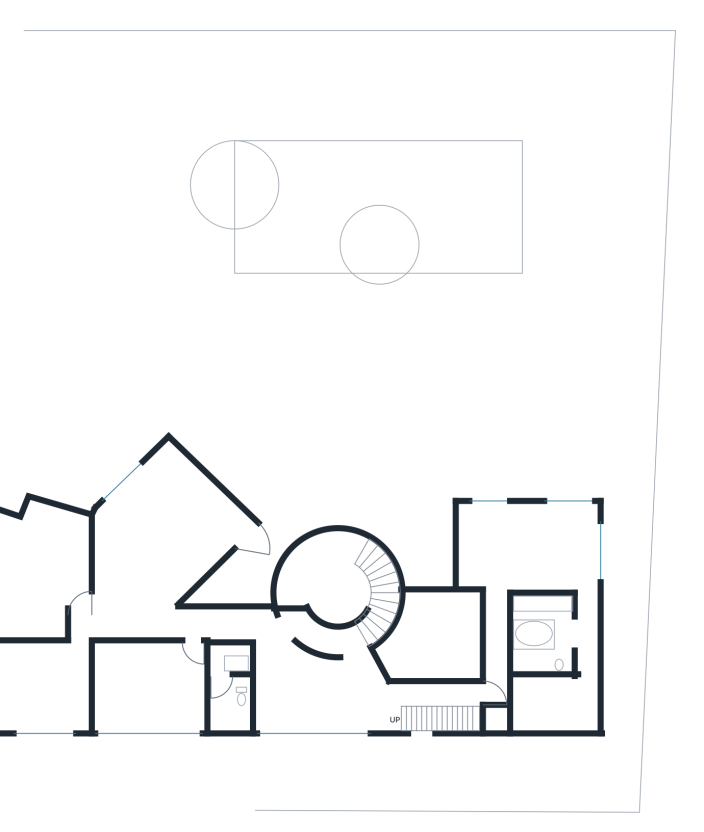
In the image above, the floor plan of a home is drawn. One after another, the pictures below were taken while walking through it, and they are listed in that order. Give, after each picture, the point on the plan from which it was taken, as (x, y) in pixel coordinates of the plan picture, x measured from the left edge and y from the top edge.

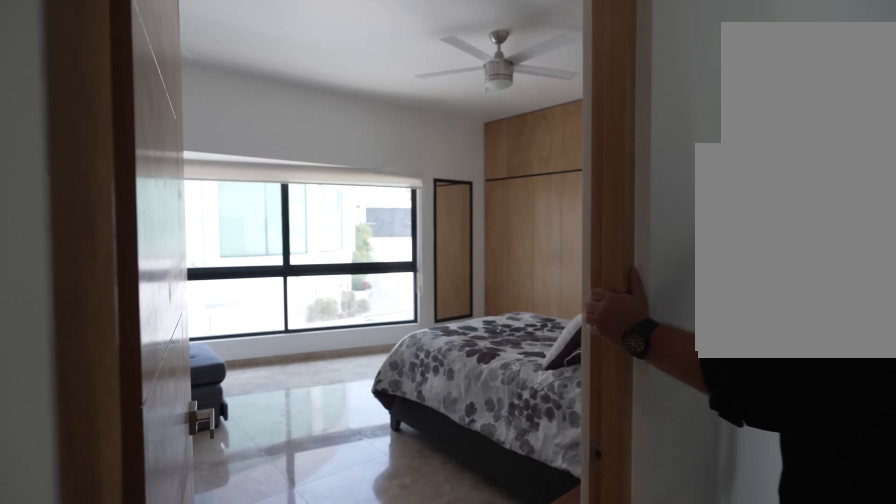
(246, 626)
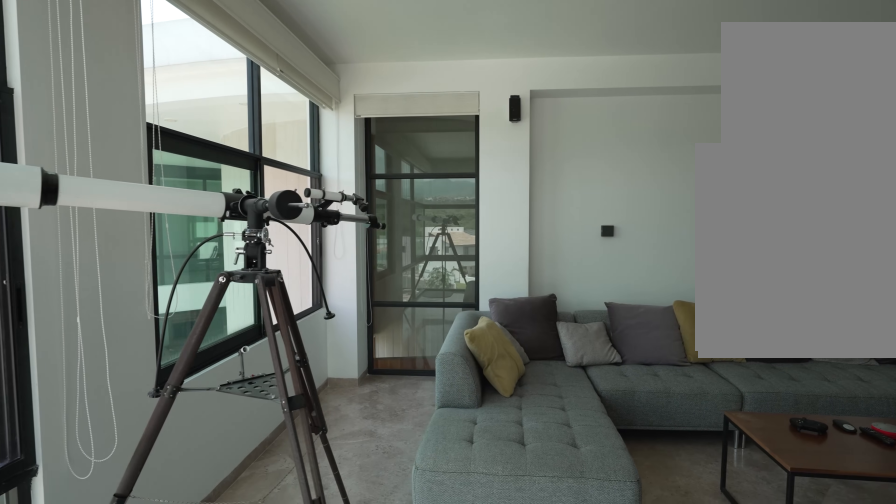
(156, 504)
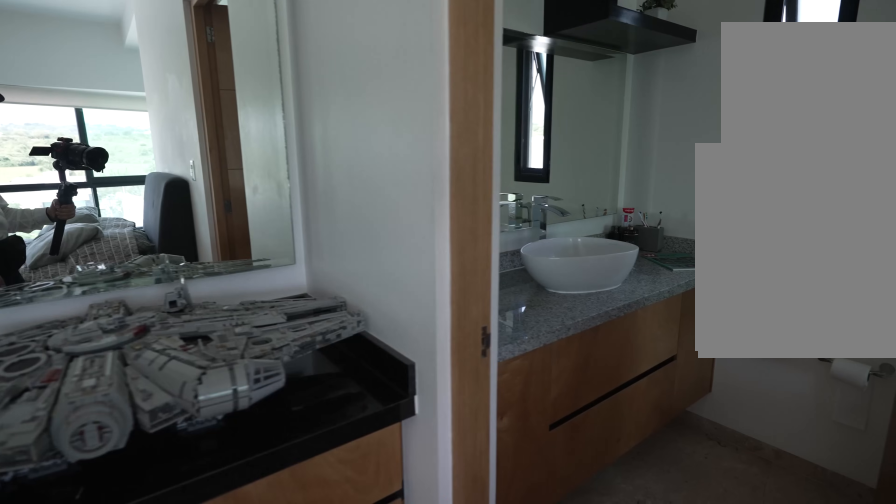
(47, 604)
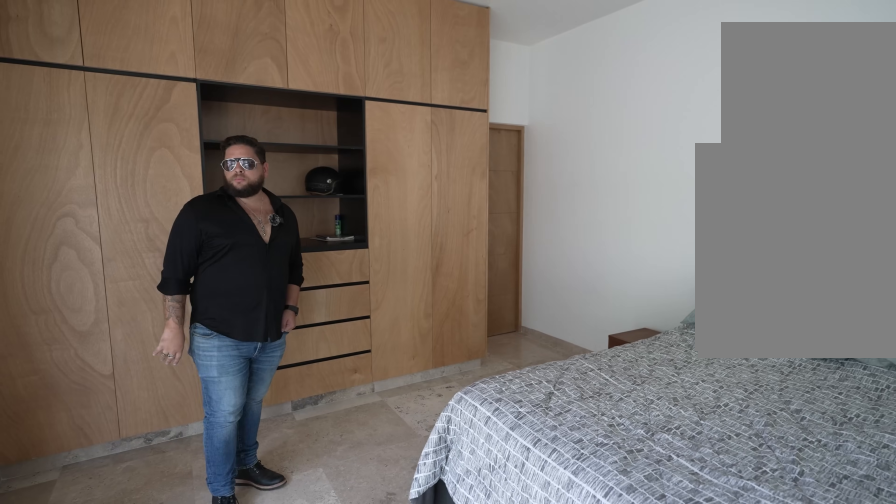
(48, 715)
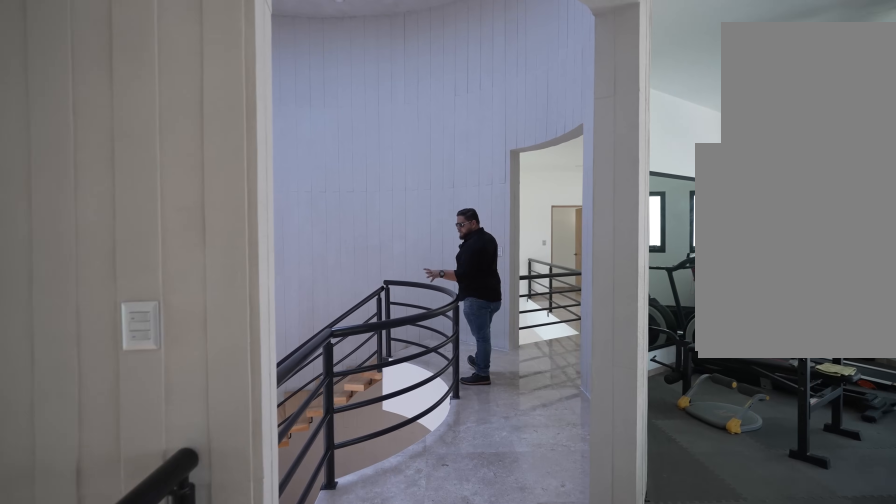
(281, 630)
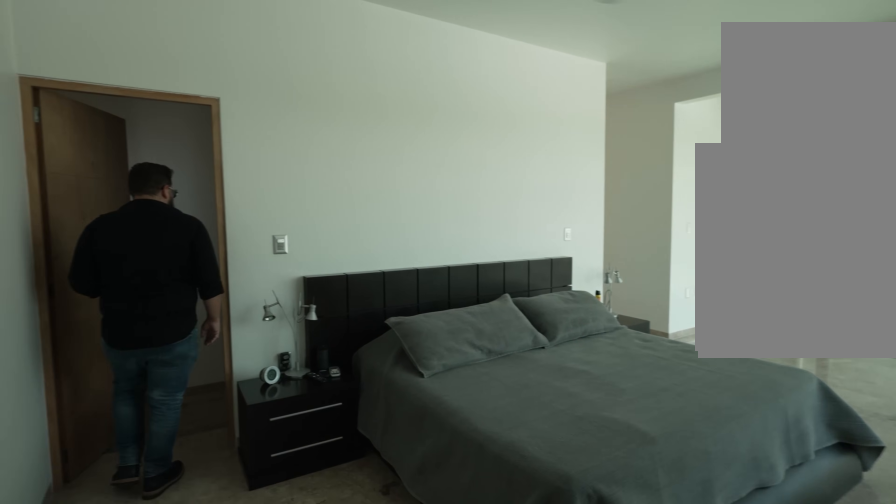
(586, 536)
